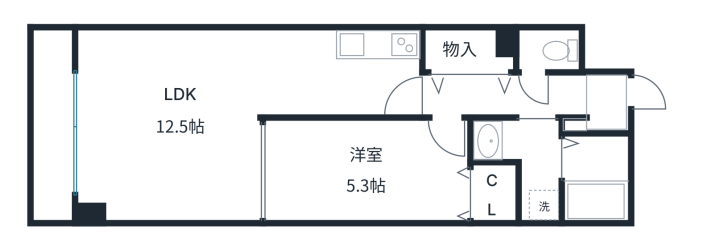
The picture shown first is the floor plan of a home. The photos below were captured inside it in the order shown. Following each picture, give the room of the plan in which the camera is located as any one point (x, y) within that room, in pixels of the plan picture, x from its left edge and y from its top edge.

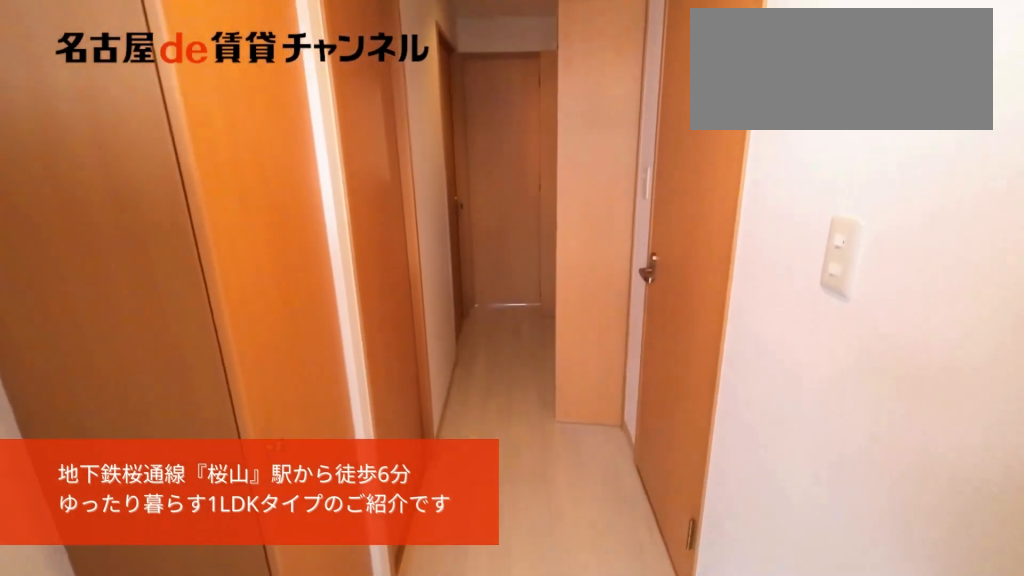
(606, 103)
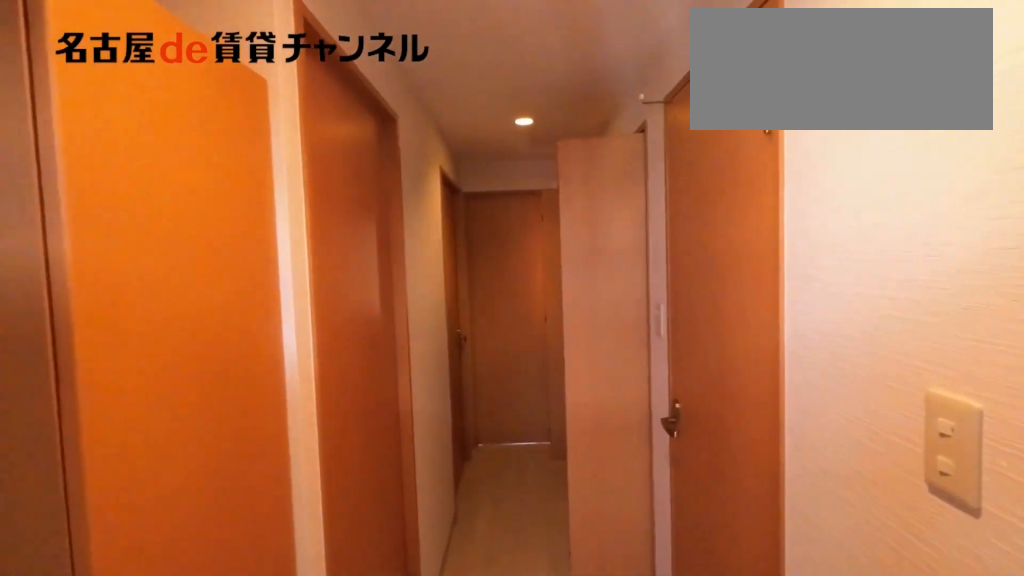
(606, 103)
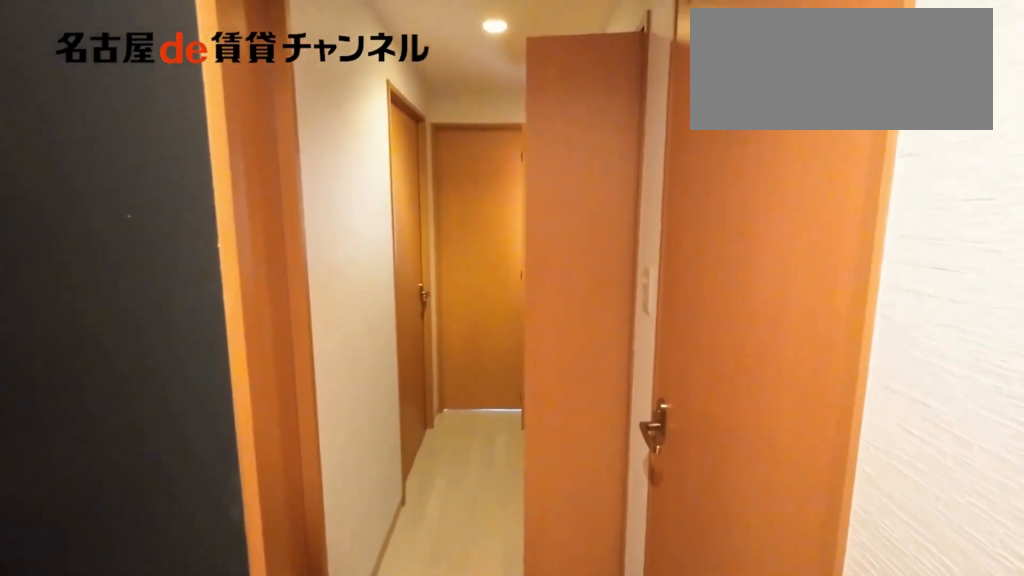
(507, 96)
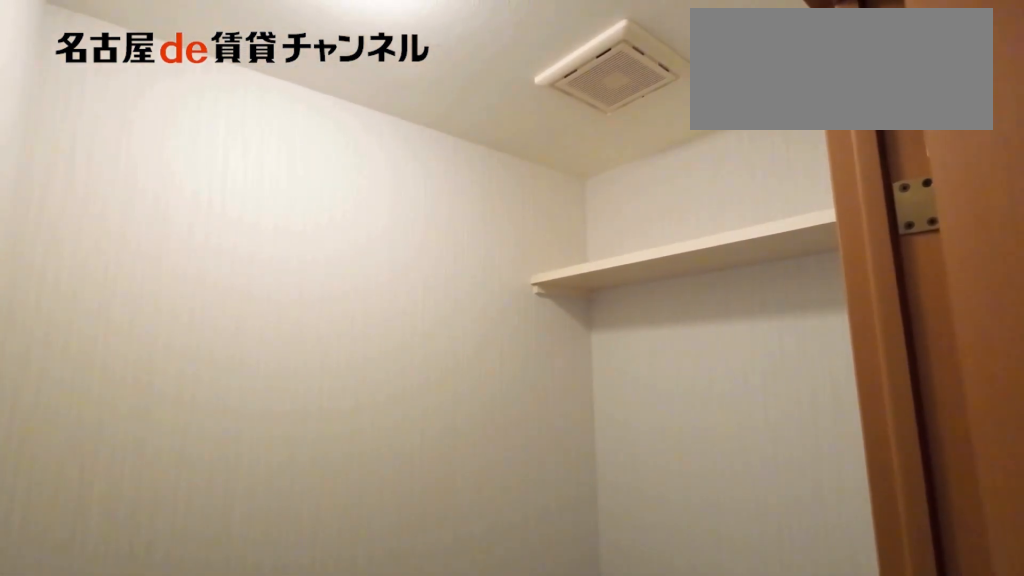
(548, 50)
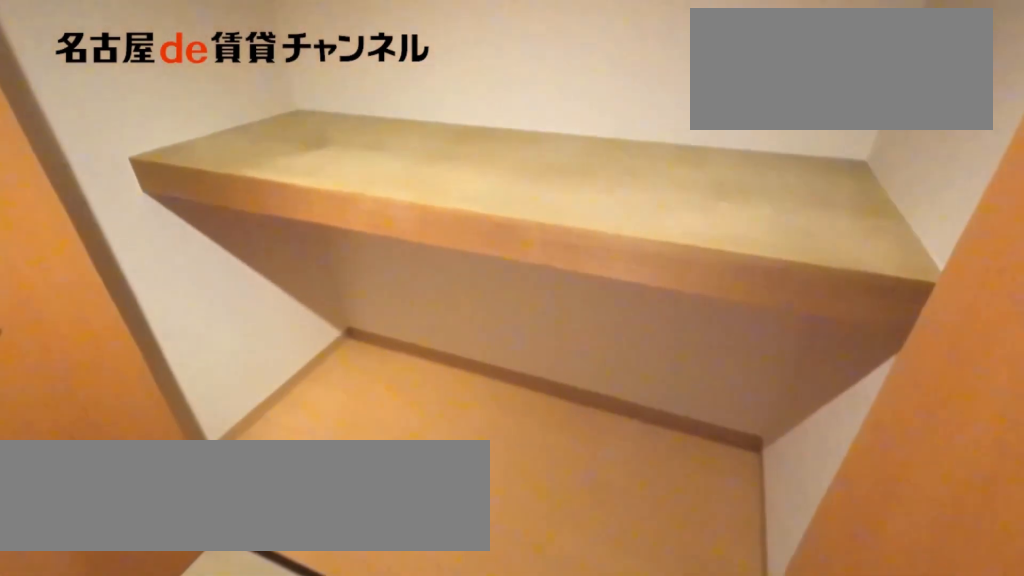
(465, 51)
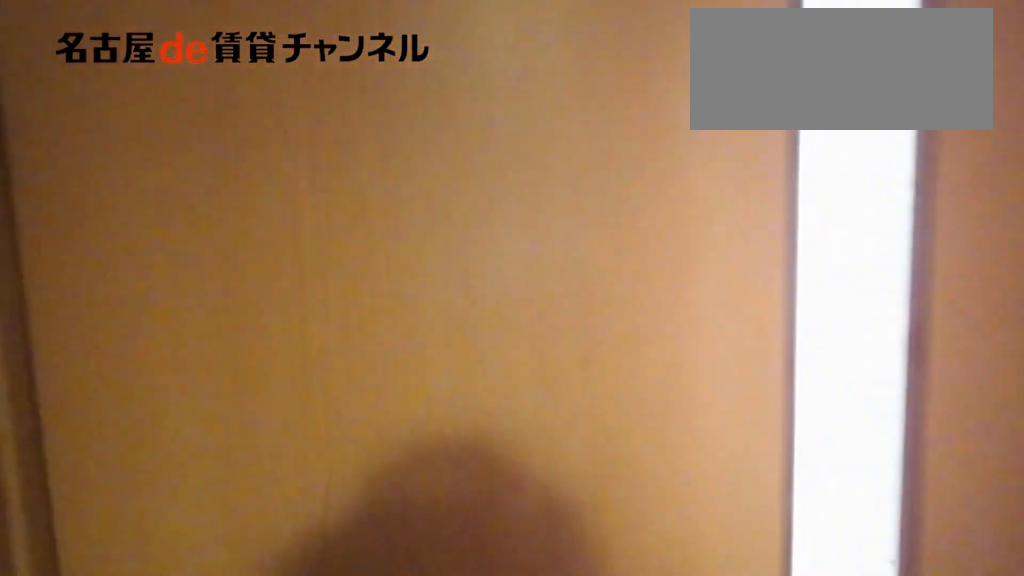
(507, 95)
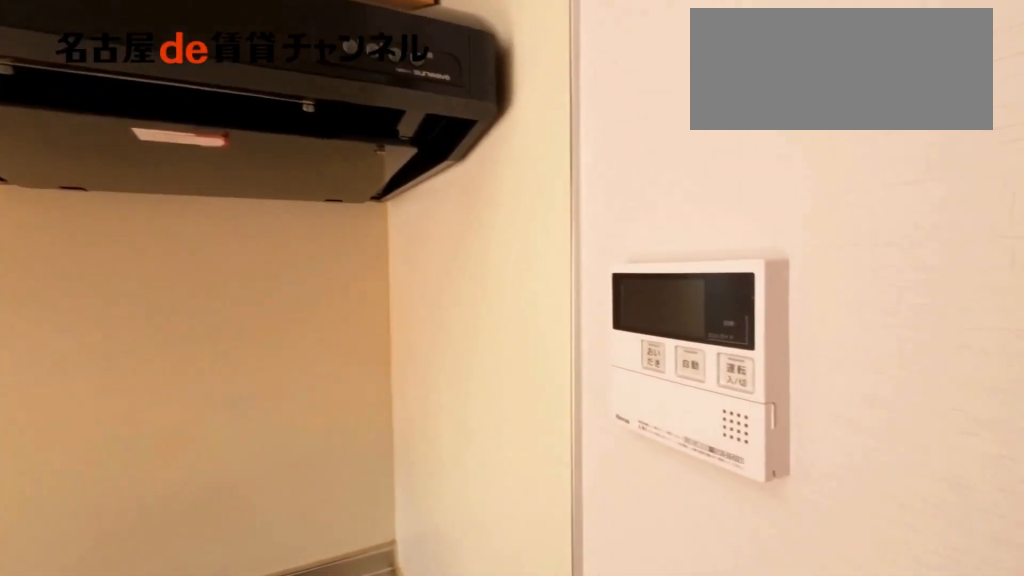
(378, 46)
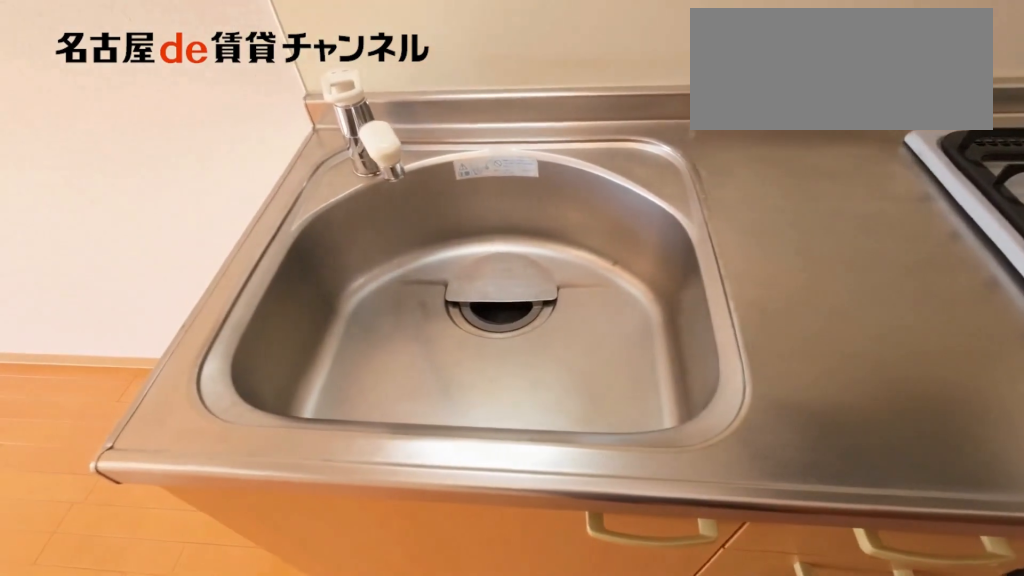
(378, 46)
